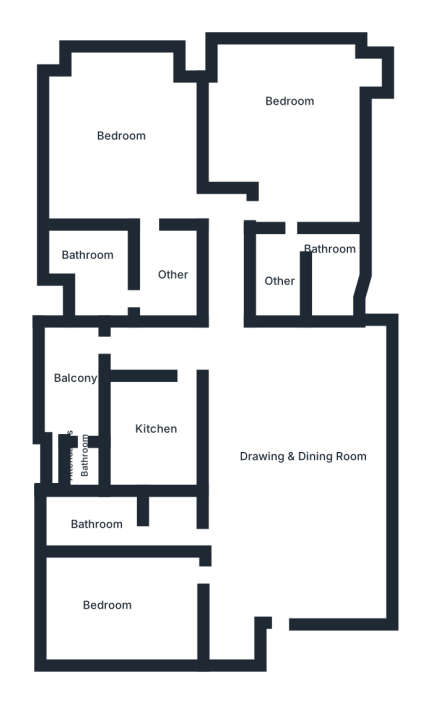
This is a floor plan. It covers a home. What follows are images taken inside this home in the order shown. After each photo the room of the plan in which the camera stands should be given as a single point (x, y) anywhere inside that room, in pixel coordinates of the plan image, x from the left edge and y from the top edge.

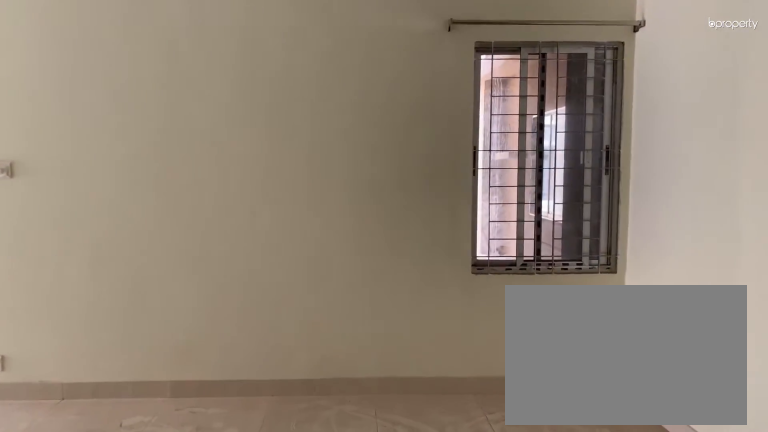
(297, 458)
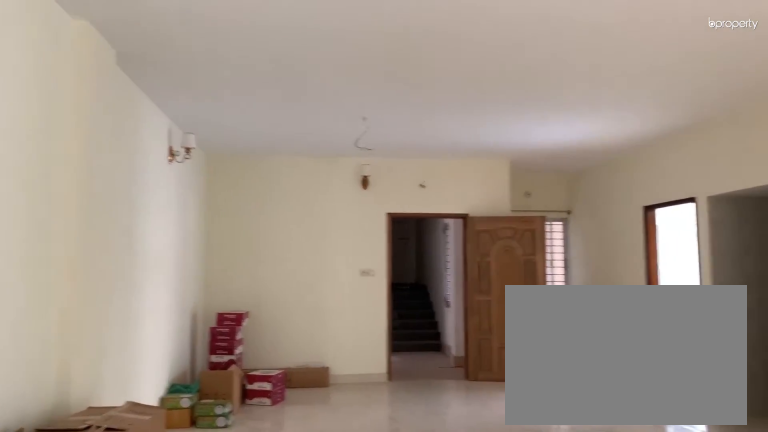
(297, 458)
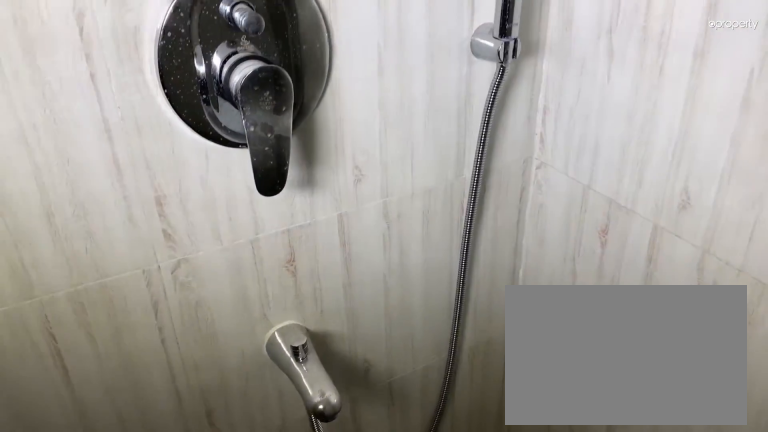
(100, 526)
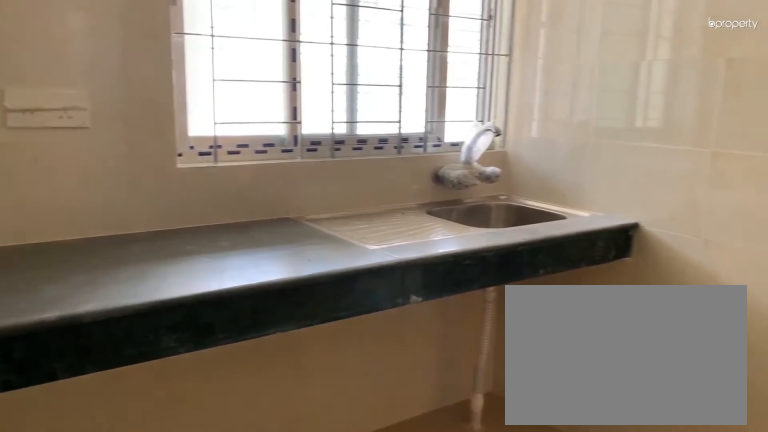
(155, 437)
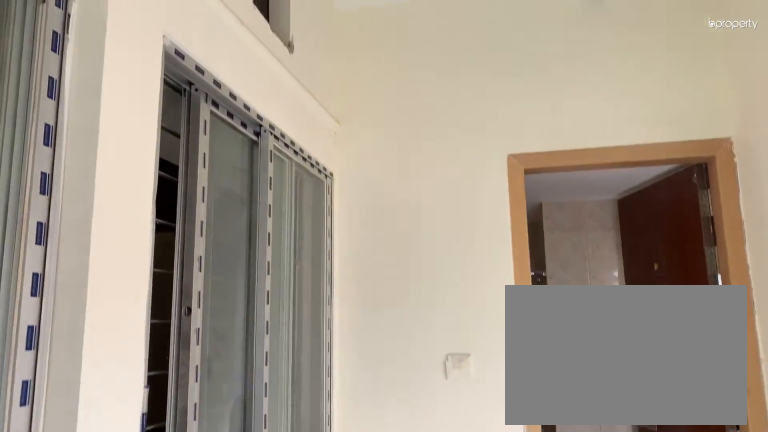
(72, 379)
